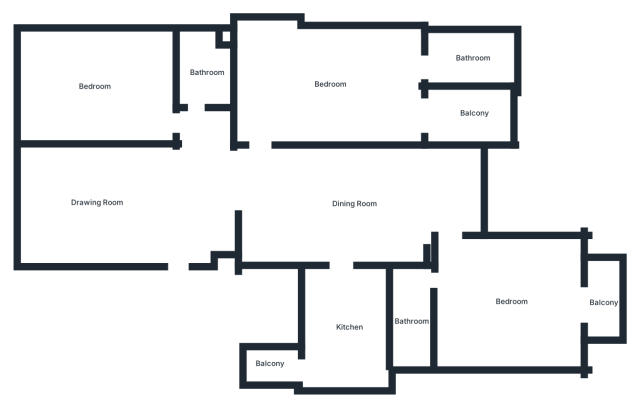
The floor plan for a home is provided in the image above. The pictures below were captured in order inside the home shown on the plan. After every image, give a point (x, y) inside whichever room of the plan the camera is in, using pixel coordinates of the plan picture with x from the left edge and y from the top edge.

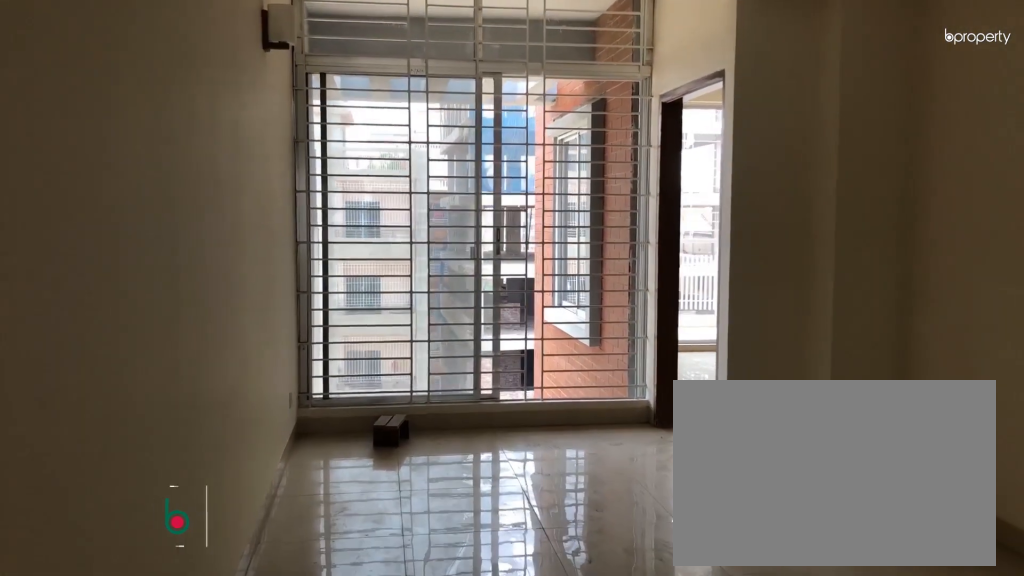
(353, 203)
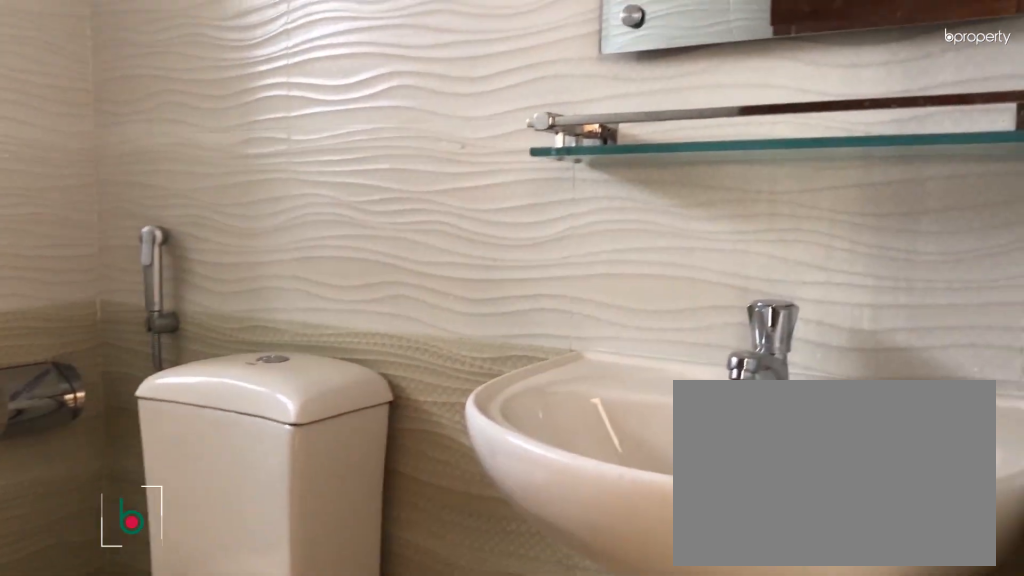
(206, 71)
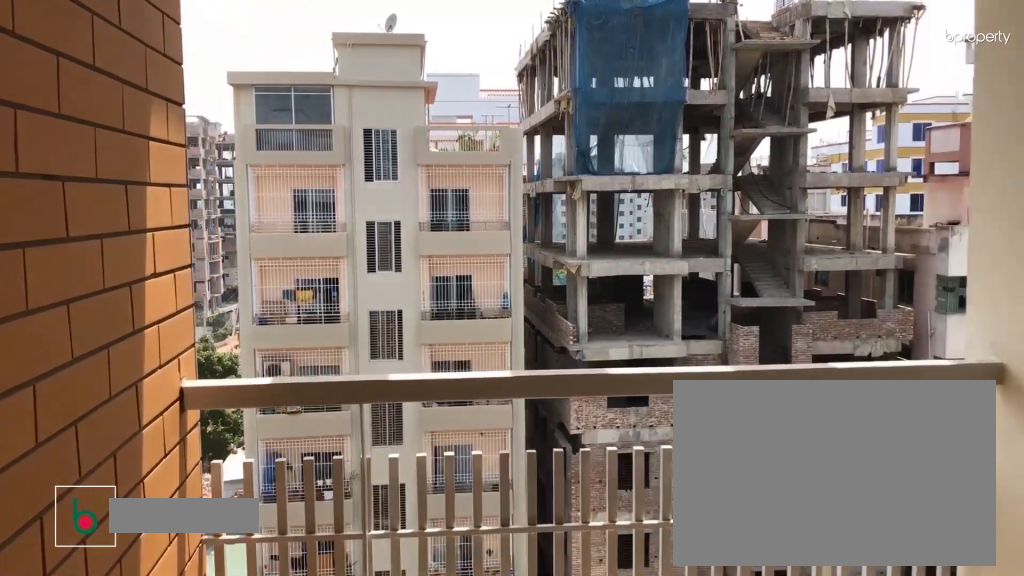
(475, 113)
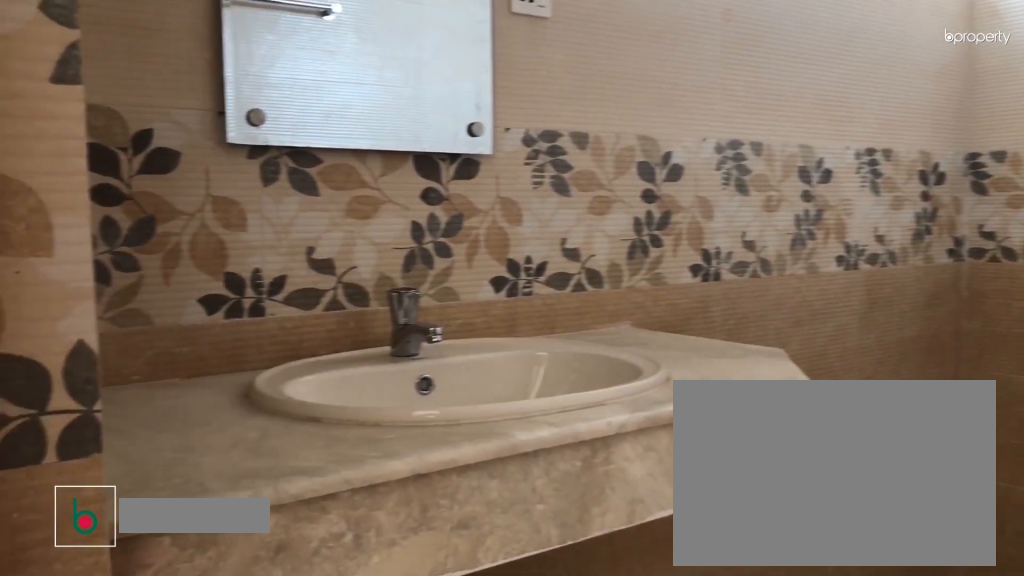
(471, 60)
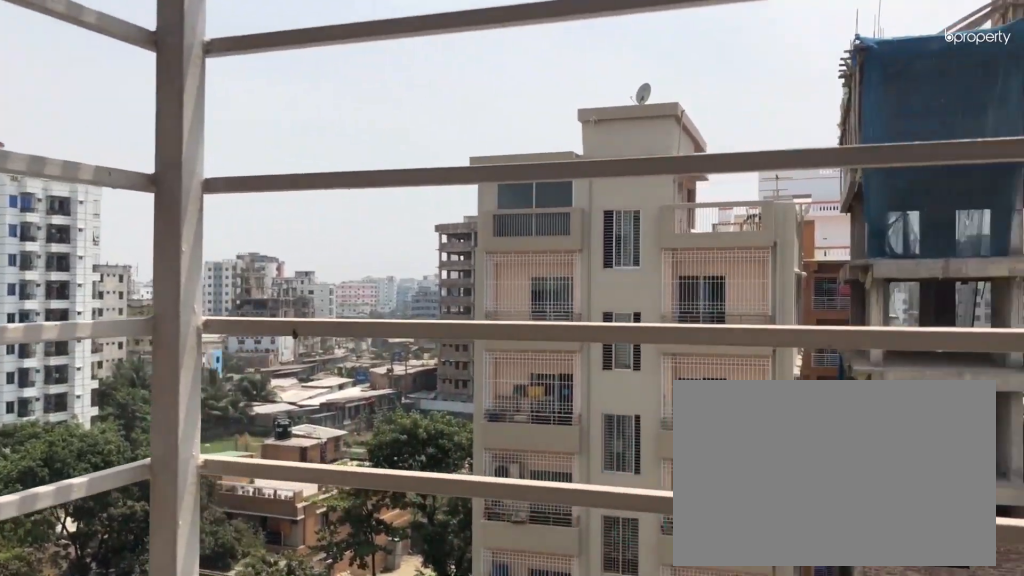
(605, 303)
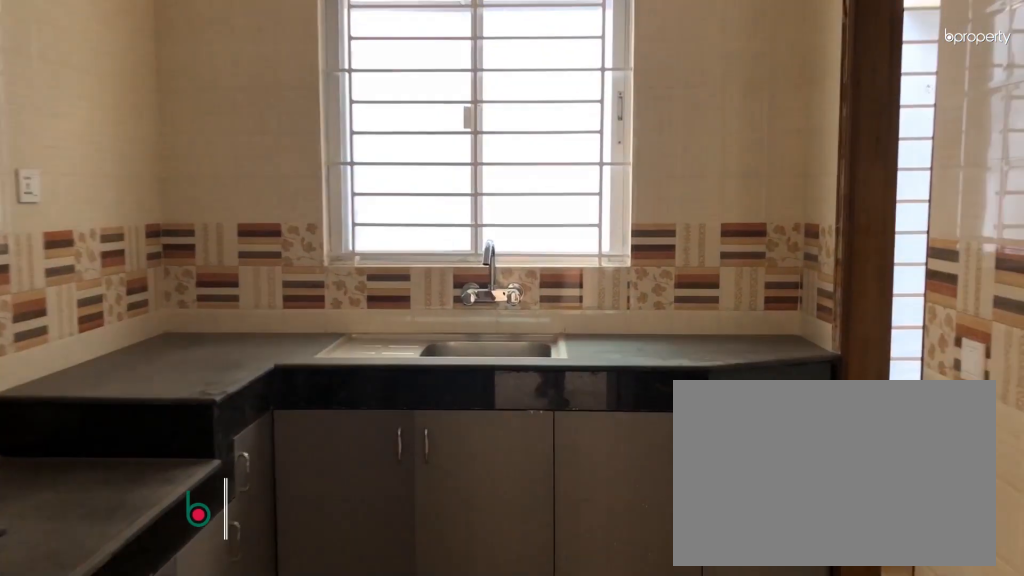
(349, 327)
